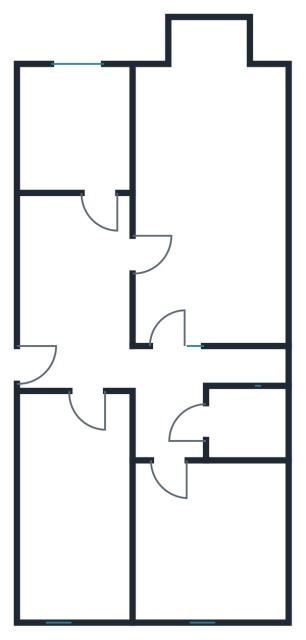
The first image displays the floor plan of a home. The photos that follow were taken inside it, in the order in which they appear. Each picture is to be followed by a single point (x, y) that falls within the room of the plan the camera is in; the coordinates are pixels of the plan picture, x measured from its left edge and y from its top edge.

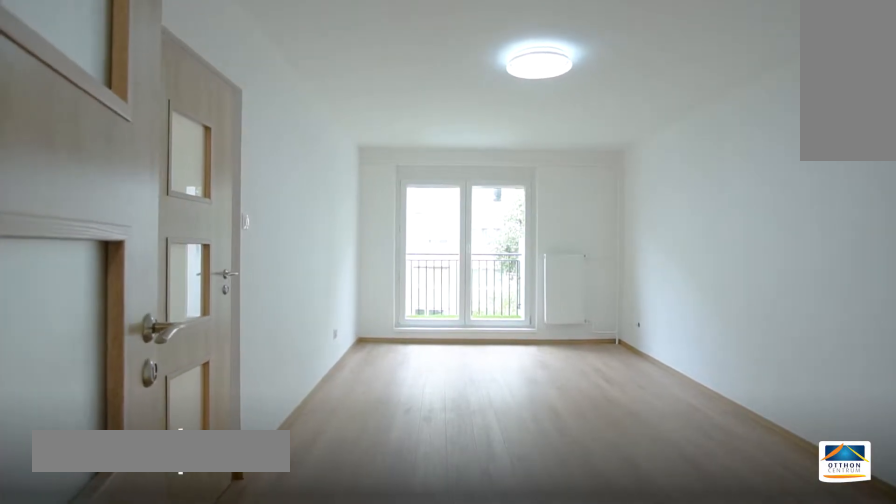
(207, 182)
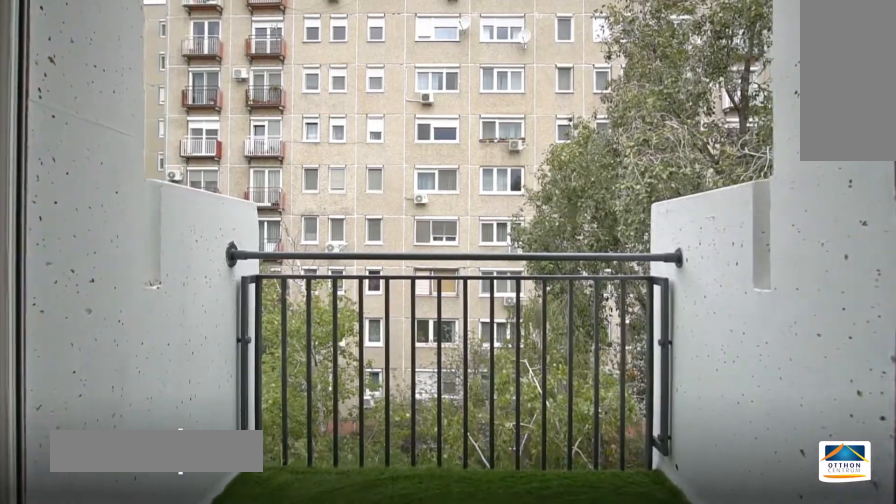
(208, 41)
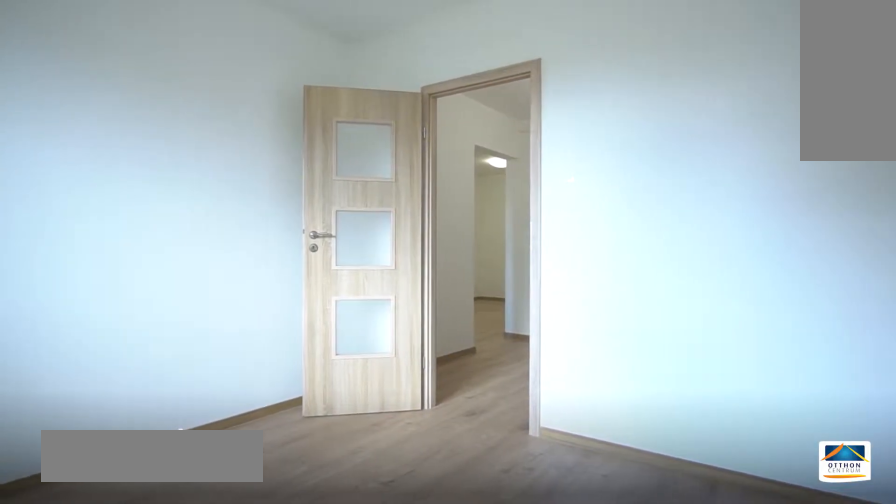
(217, 542)
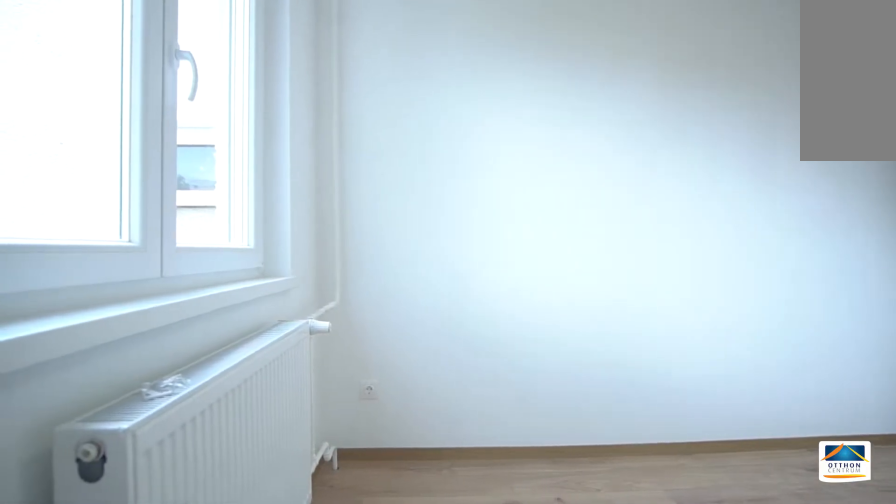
(217, 542)
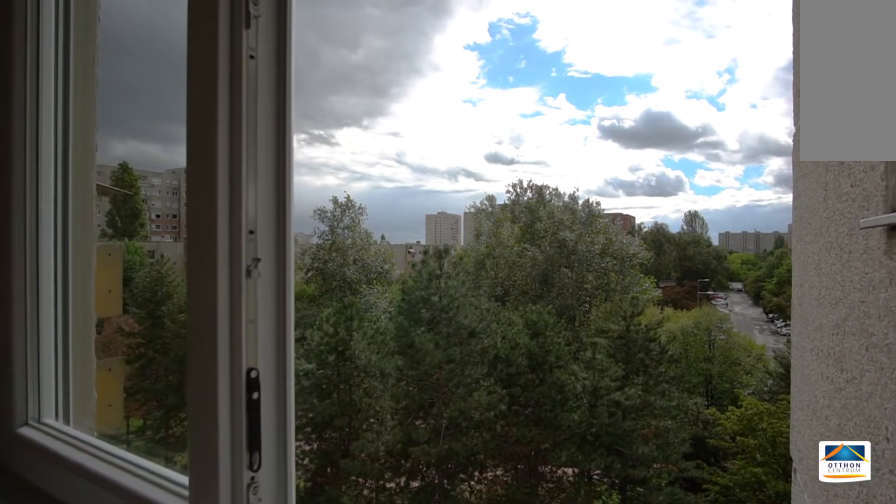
(73, 541)
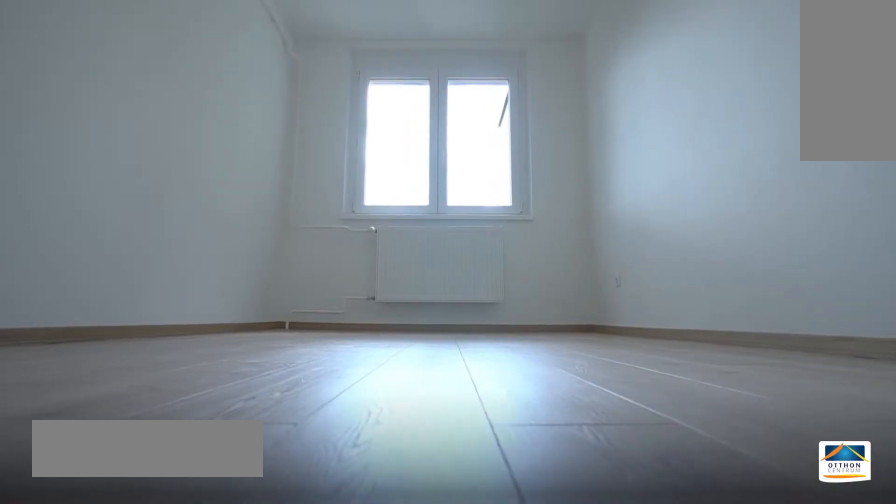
(73, 541)
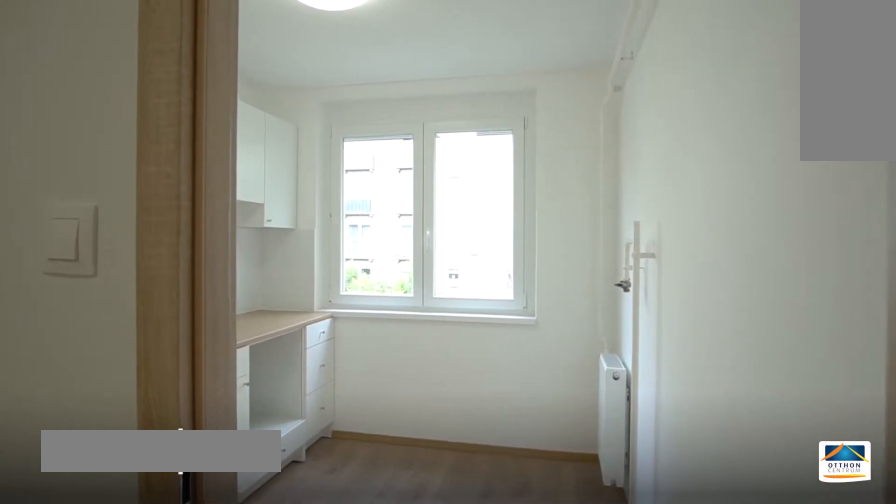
(80, 129)
